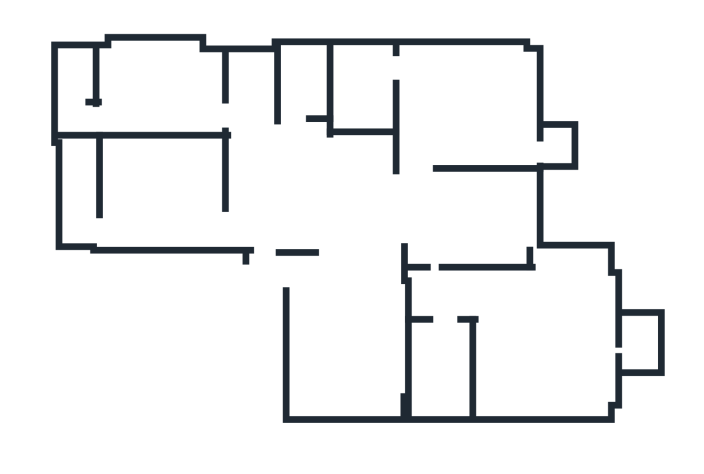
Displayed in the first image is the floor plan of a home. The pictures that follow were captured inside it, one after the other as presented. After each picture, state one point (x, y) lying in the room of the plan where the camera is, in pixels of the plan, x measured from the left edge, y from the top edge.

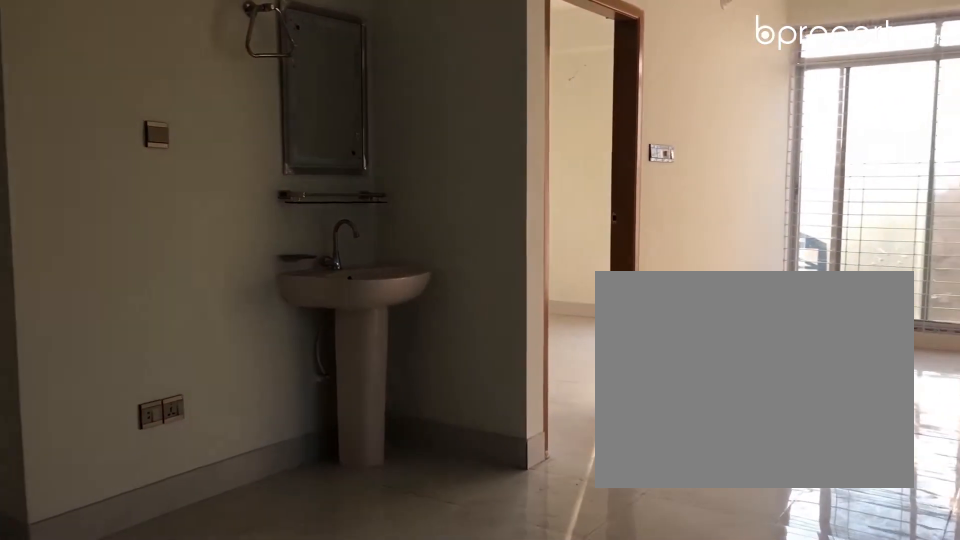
(359, 226)
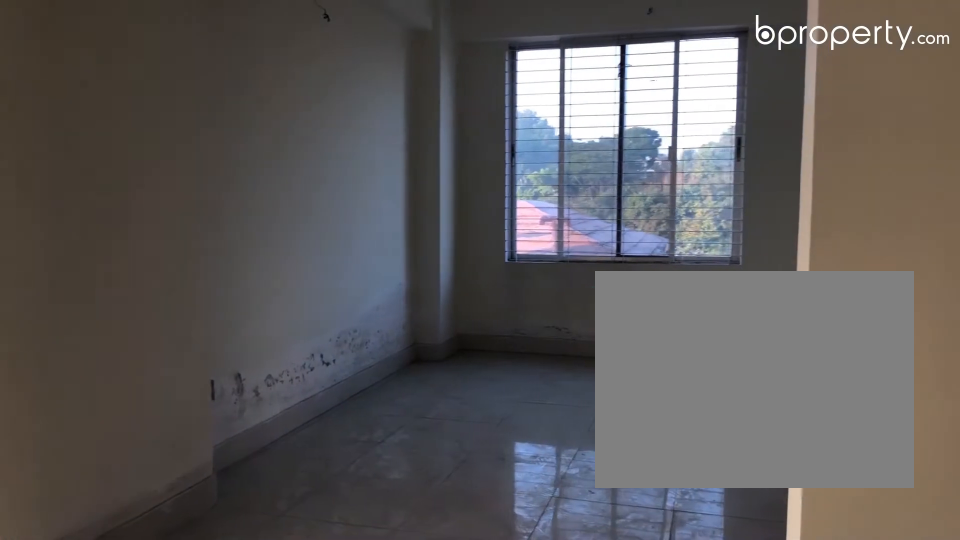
(359, 226)
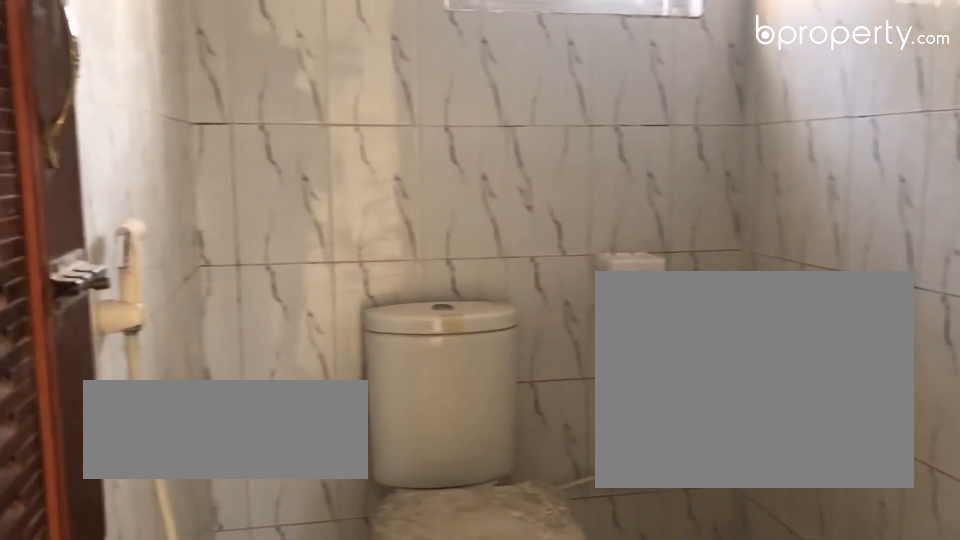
(303, 79)
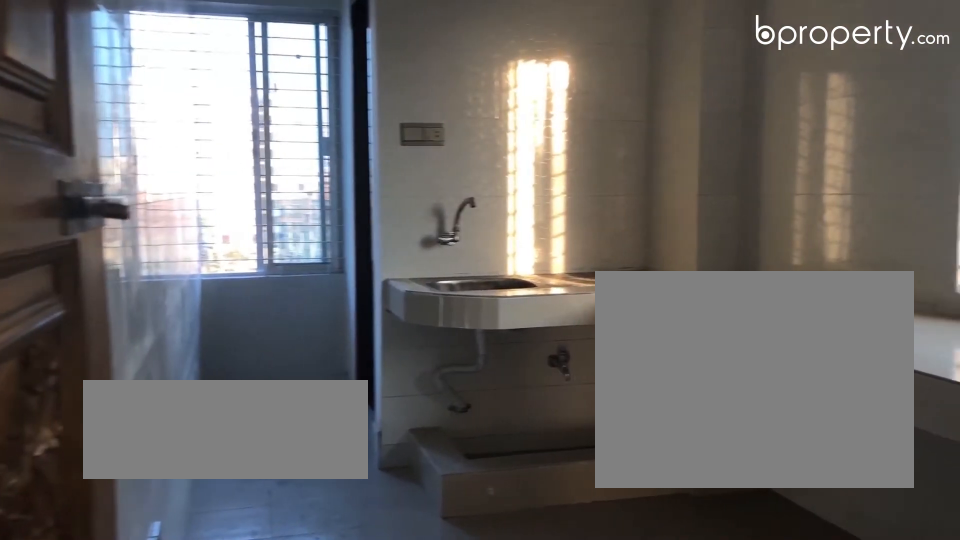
(149, 92)
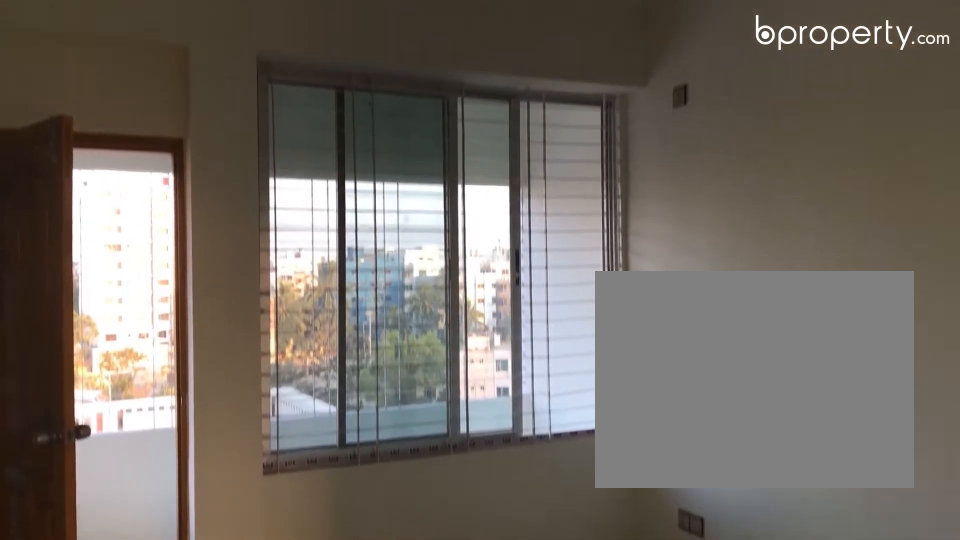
(149, 190)
